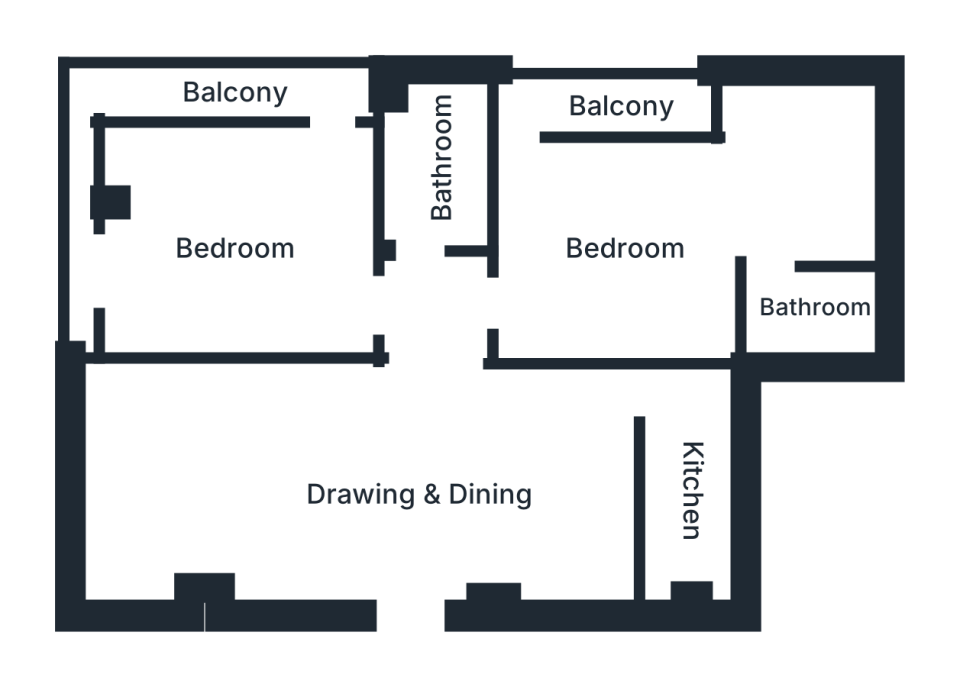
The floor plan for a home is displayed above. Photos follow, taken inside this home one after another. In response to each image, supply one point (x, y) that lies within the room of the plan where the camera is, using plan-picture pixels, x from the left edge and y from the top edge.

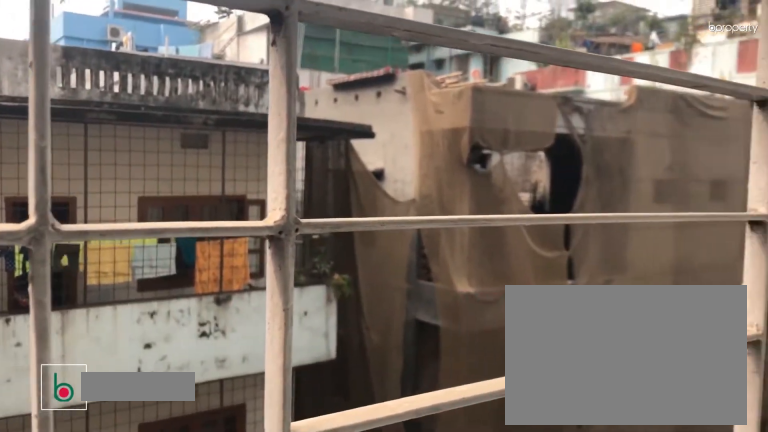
(619, 103)
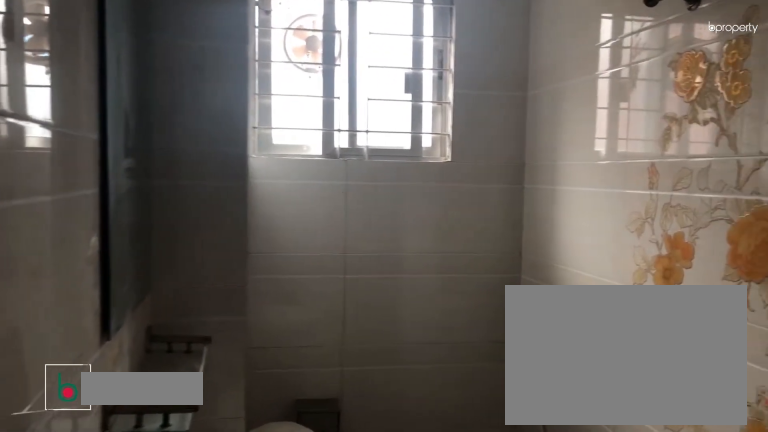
(821, 306)
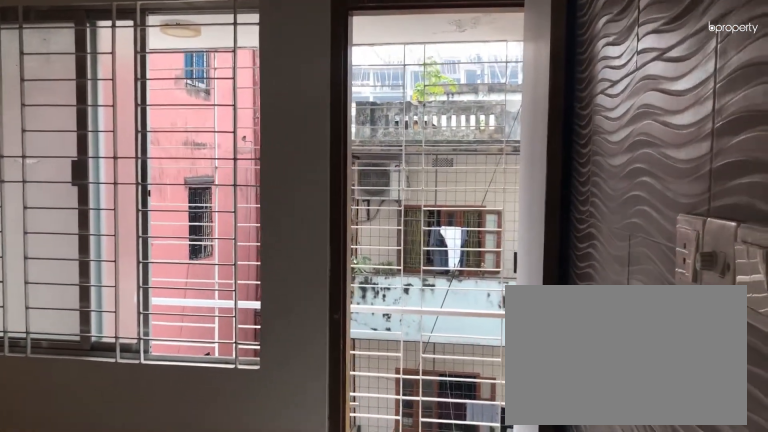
(234, 251)
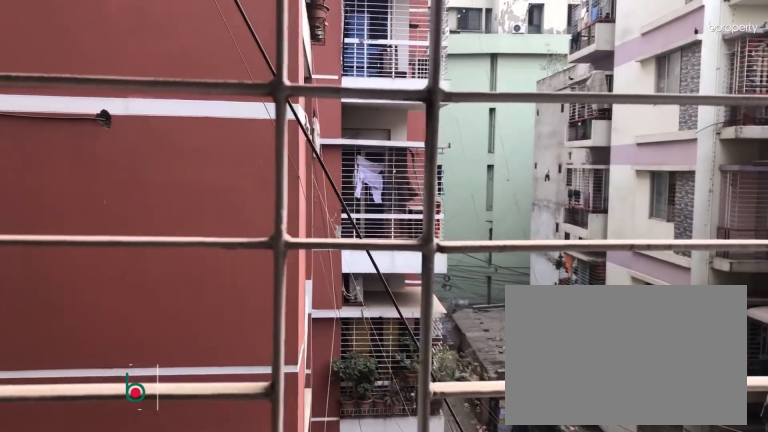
(232, 97)
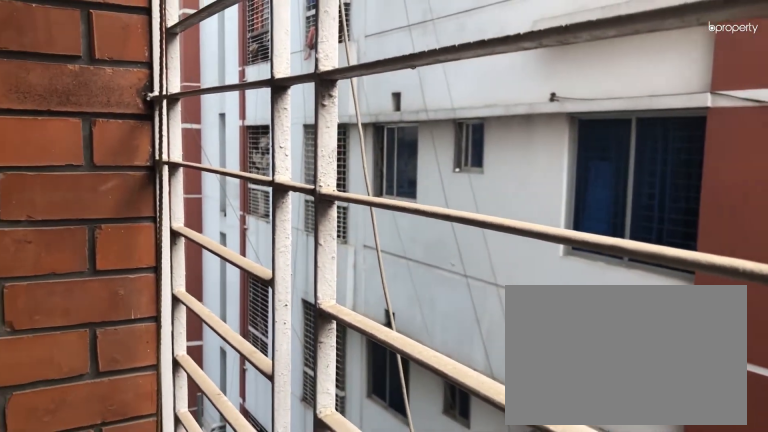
(229, 95)
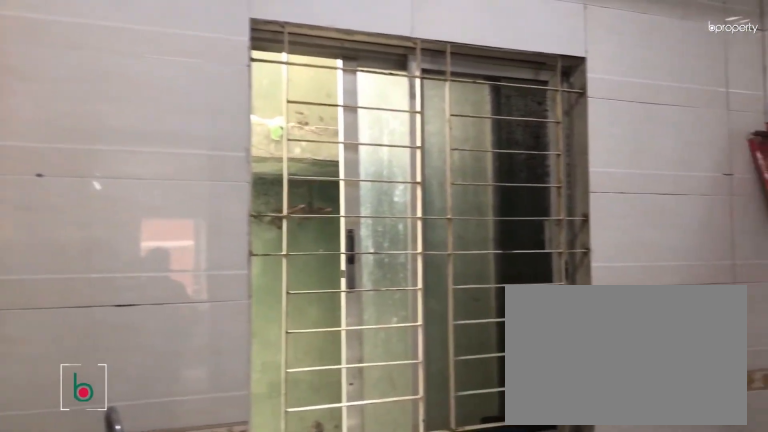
(694, 497)
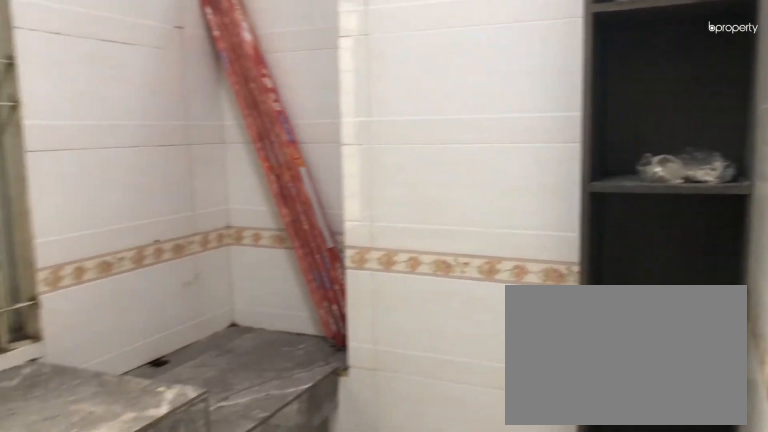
(694, 497)
